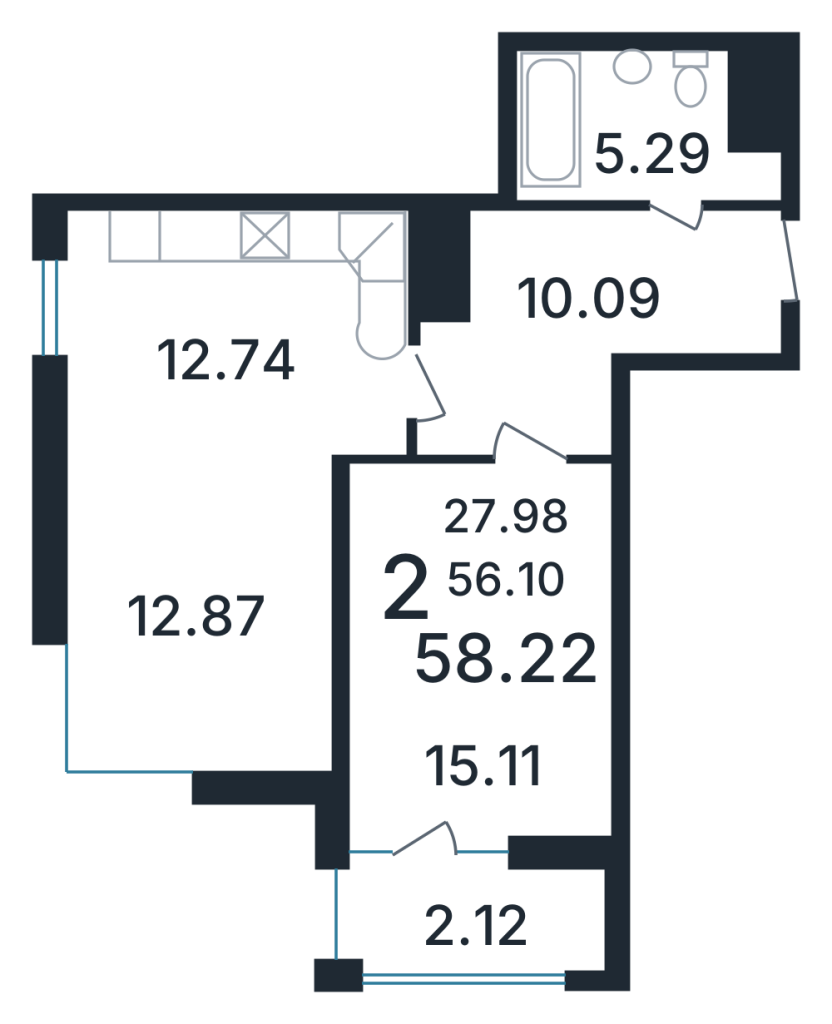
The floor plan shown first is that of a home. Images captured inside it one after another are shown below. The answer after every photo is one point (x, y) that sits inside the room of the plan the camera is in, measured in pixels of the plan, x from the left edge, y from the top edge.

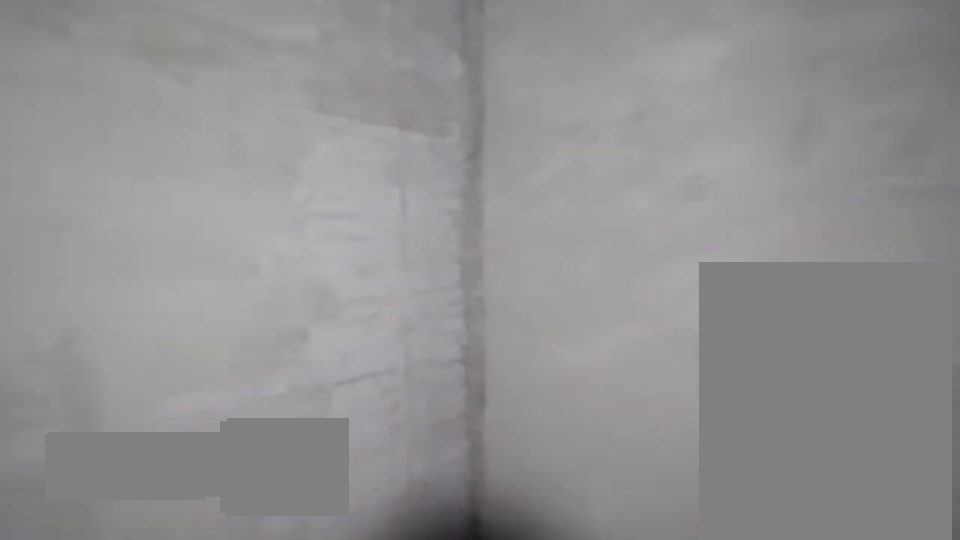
(631, 129)
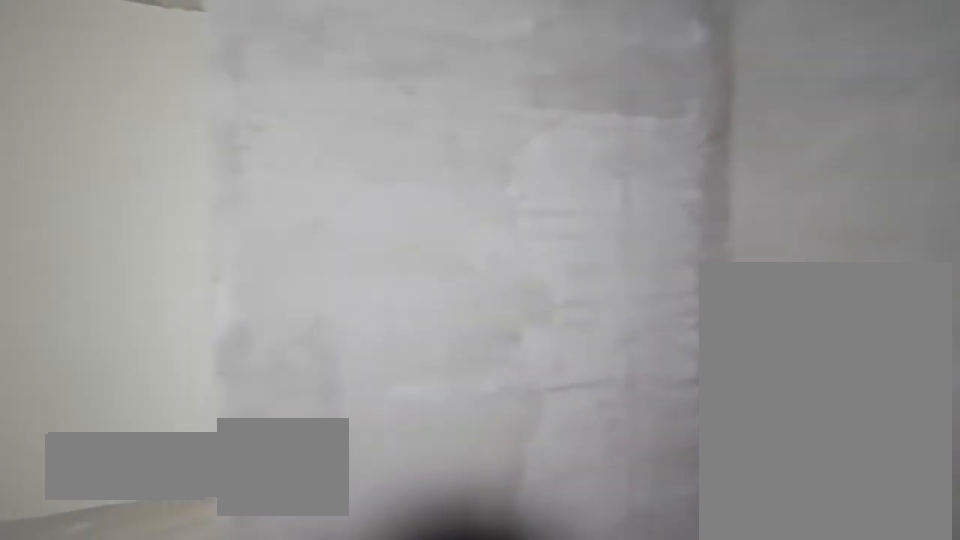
(631, 129)
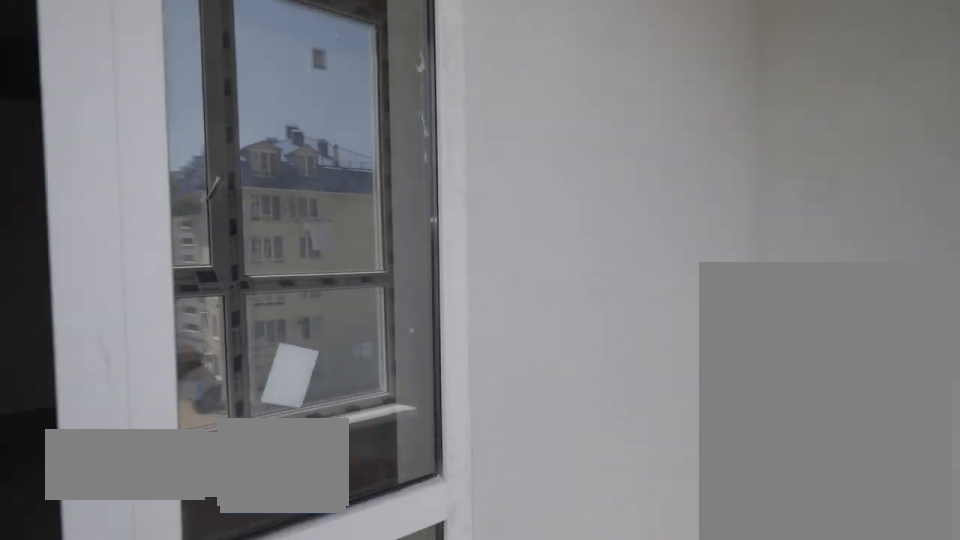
(474, 921)
